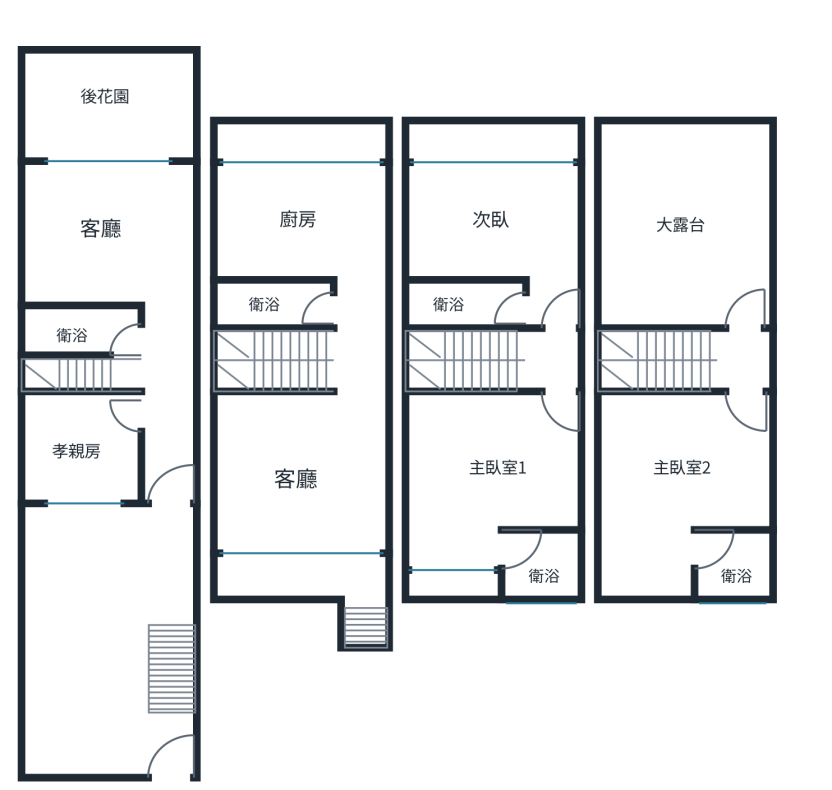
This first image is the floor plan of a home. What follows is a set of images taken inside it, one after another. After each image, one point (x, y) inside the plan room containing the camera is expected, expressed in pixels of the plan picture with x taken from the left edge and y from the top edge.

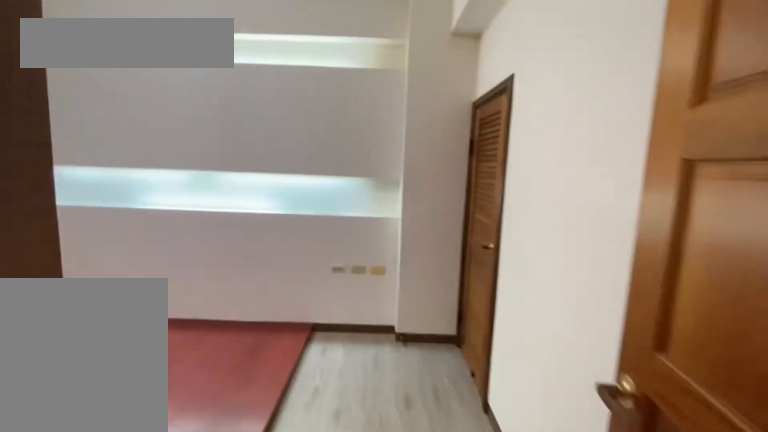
(88, 451)
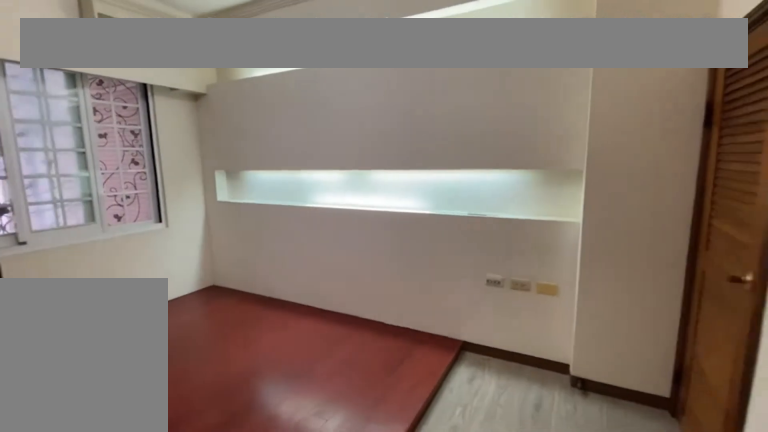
(88, 451)
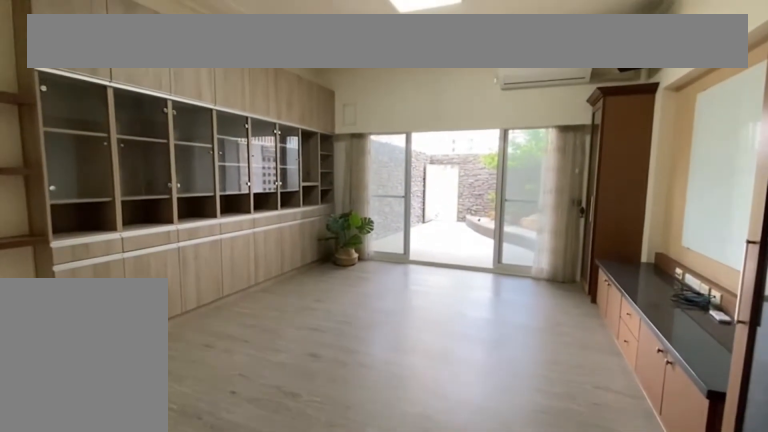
(101, 234)
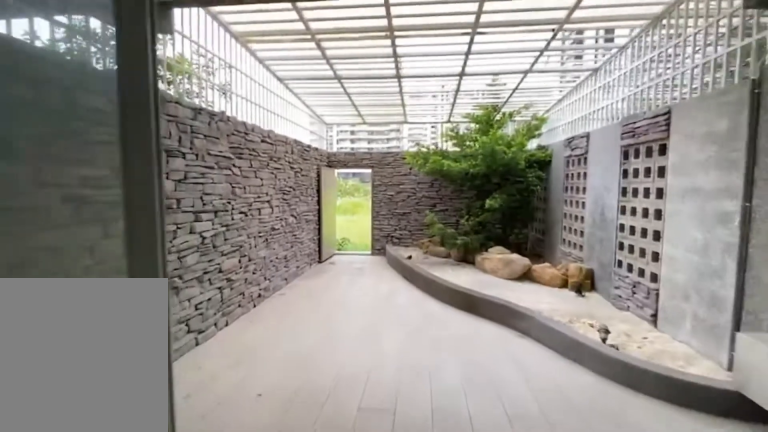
(88, 127)
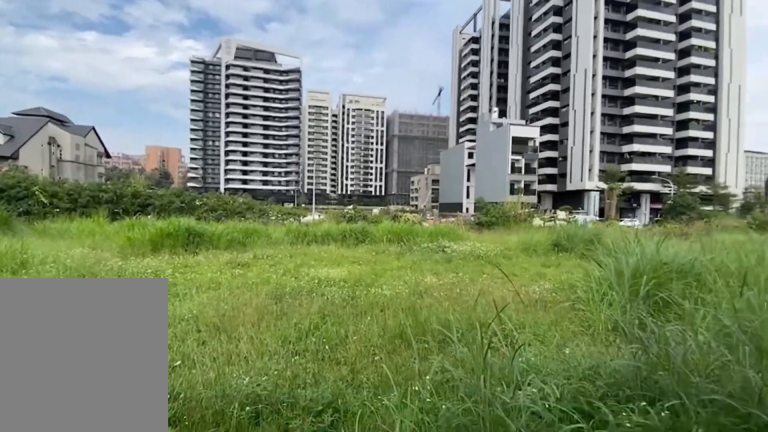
(89, 127)
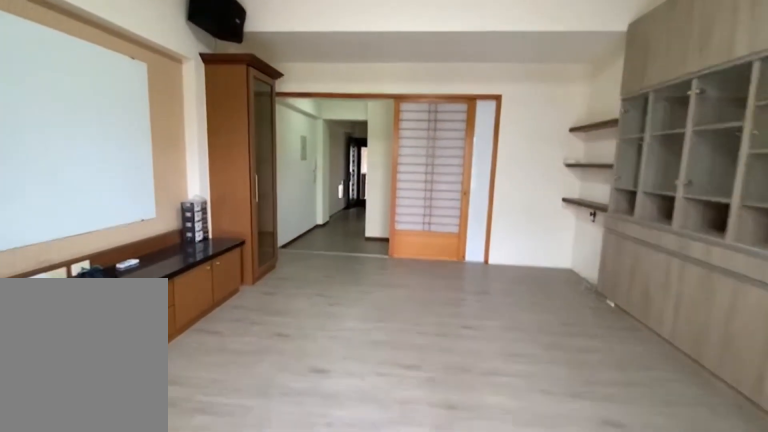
(87, 252)
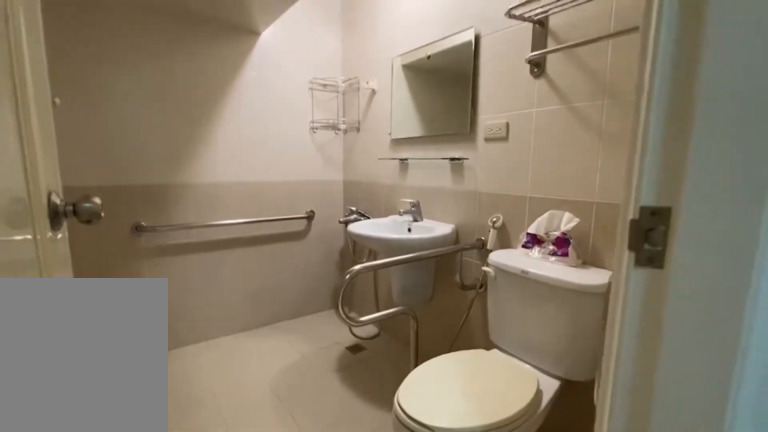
(88, 316)
